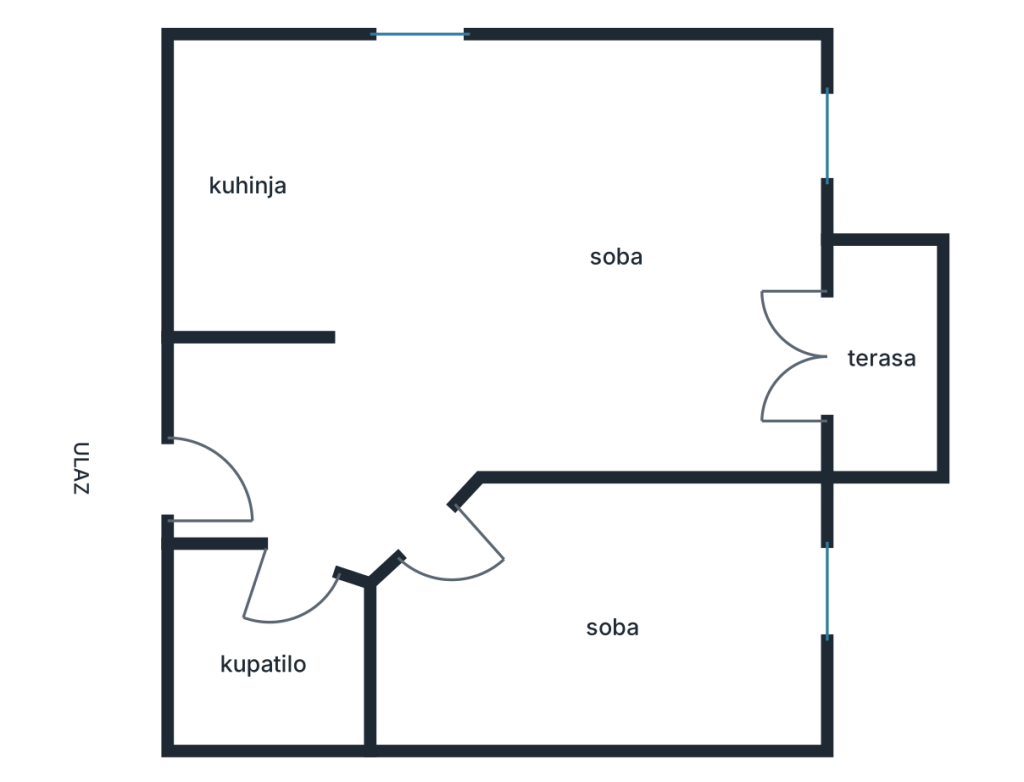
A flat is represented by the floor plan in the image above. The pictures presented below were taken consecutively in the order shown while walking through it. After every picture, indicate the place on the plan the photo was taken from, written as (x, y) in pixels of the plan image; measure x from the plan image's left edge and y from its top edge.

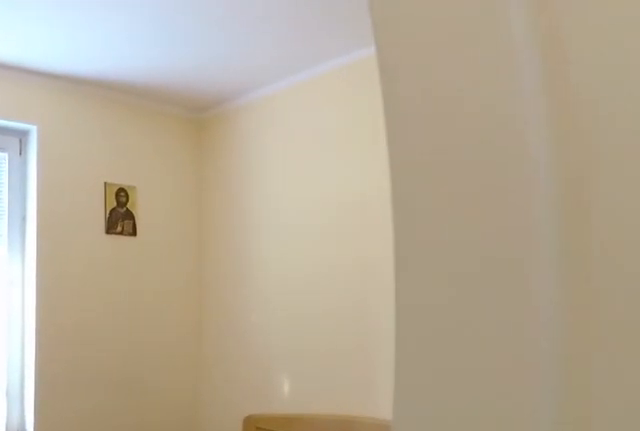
(457, 525)
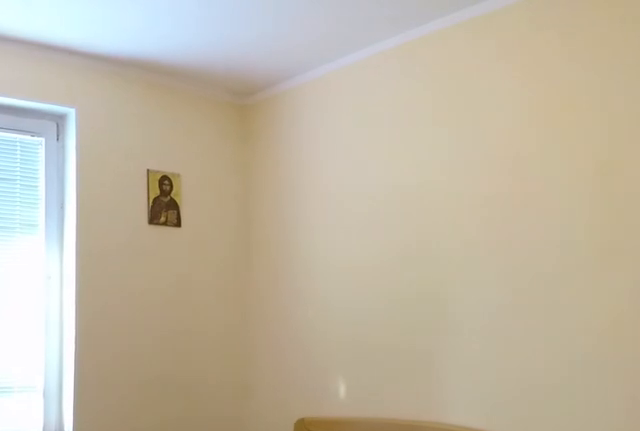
(492, 525)
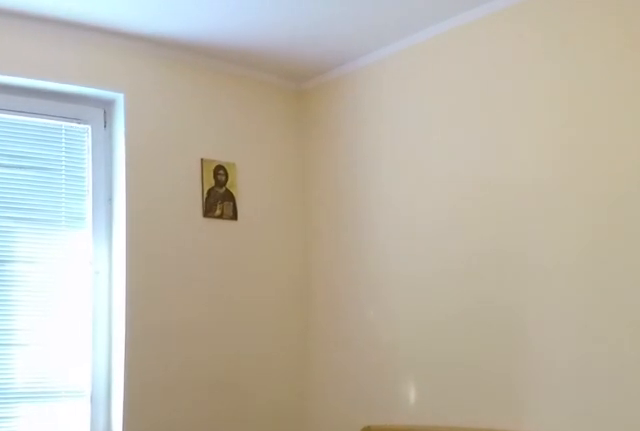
(527, 524)
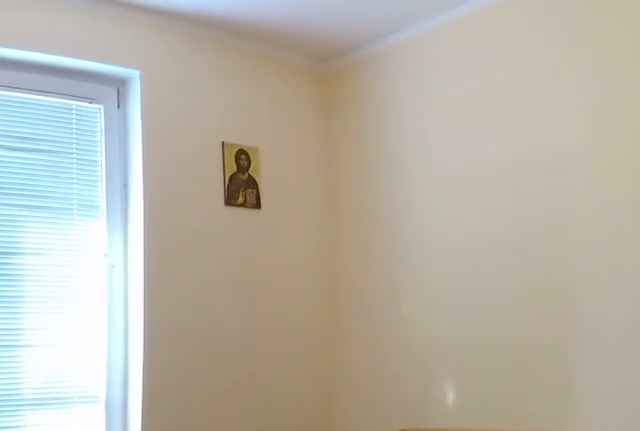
(562, 524)
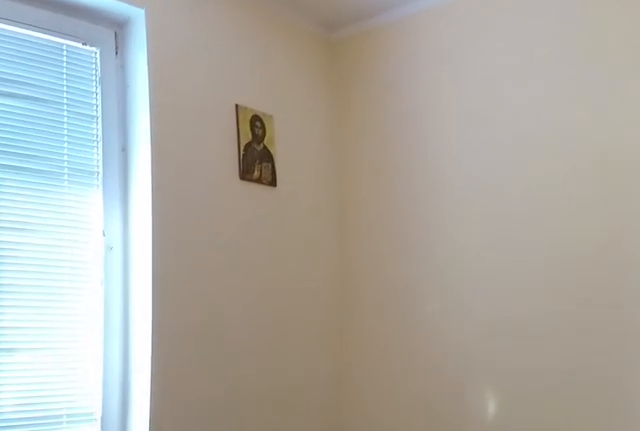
(648, 522)
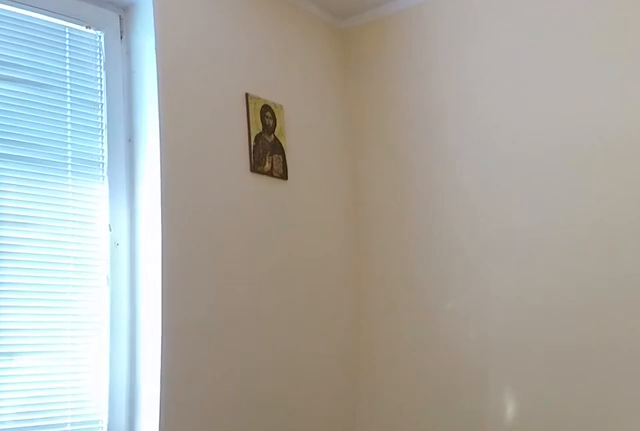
(666, 522)
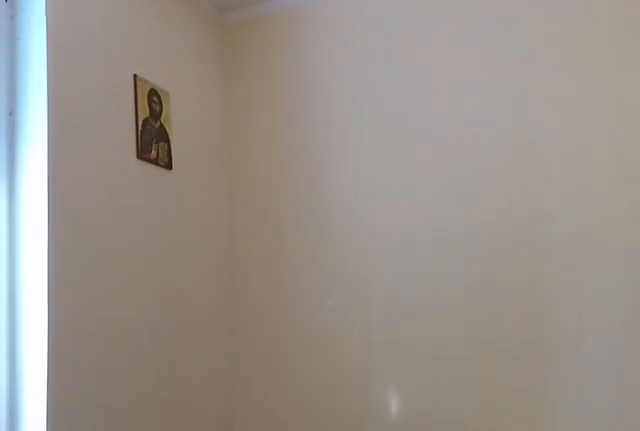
(702, 510)
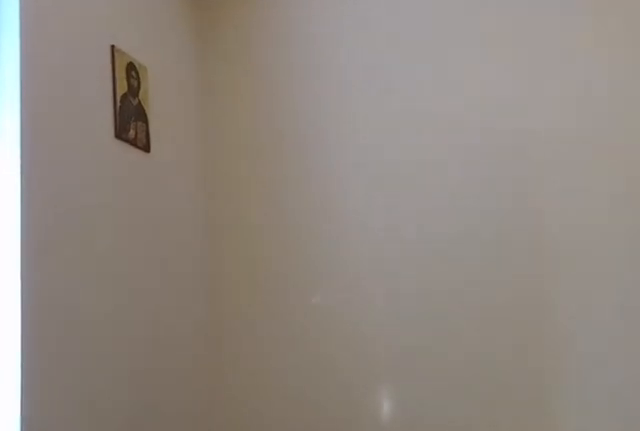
(708, 501)
